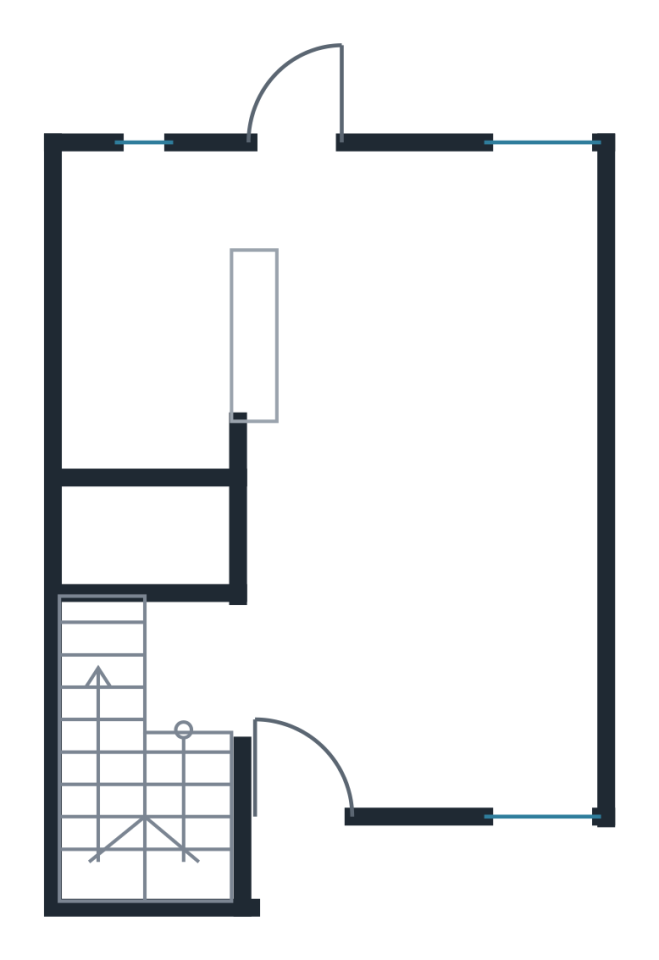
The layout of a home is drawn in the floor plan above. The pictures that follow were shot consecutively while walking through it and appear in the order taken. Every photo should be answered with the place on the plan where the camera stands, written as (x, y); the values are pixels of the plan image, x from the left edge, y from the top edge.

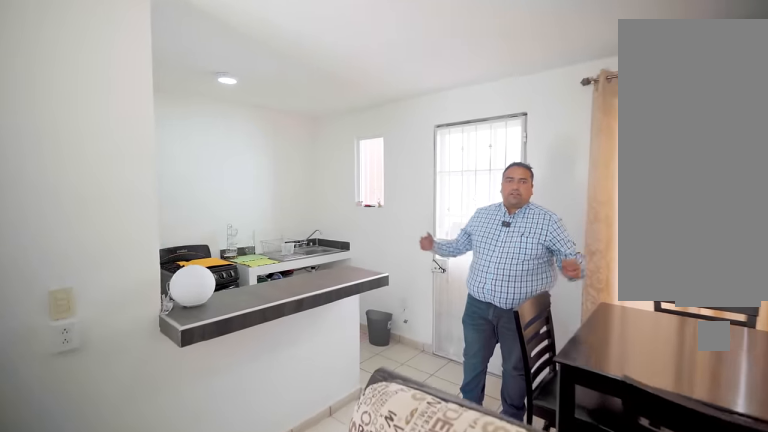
(350, 515)
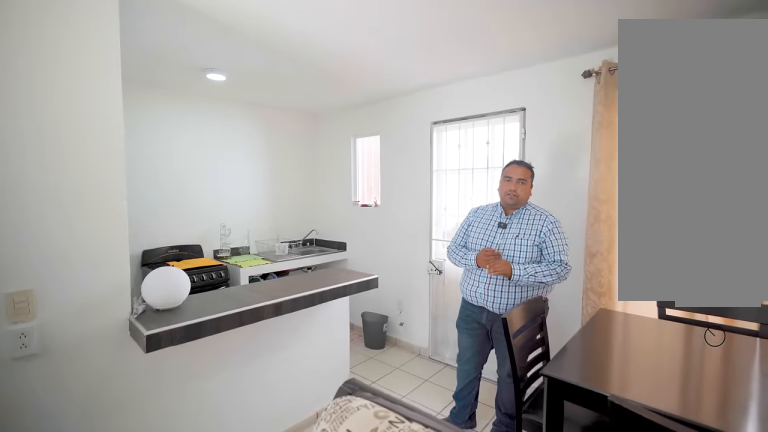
(347, 506)
